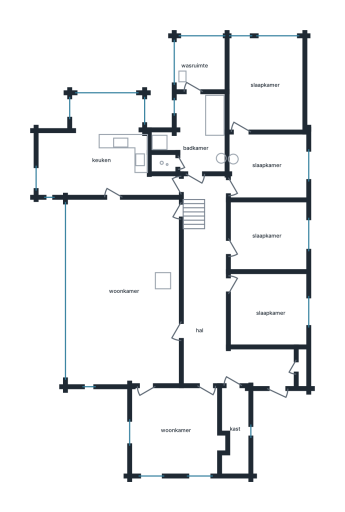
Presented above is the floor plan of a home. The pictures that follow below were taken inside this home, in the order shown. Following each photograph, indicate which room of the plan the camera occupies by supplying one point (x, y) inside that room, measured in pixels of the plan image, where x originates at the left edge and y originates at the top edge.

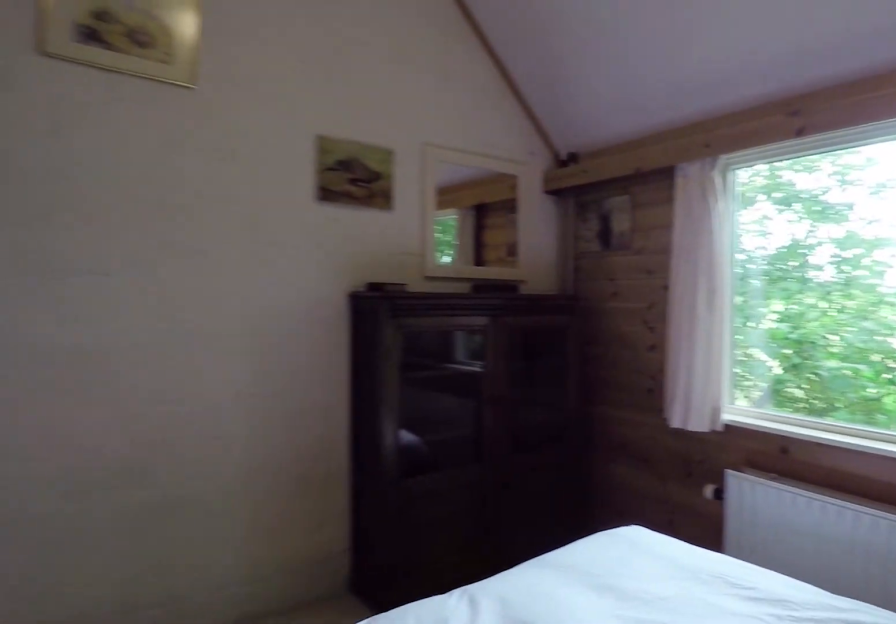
(267, 309)
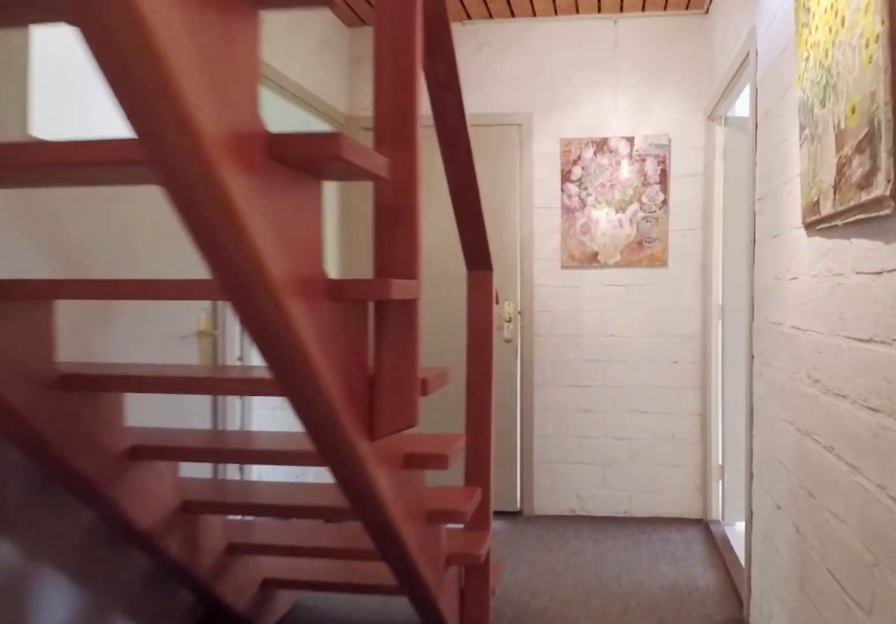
(218, 302)
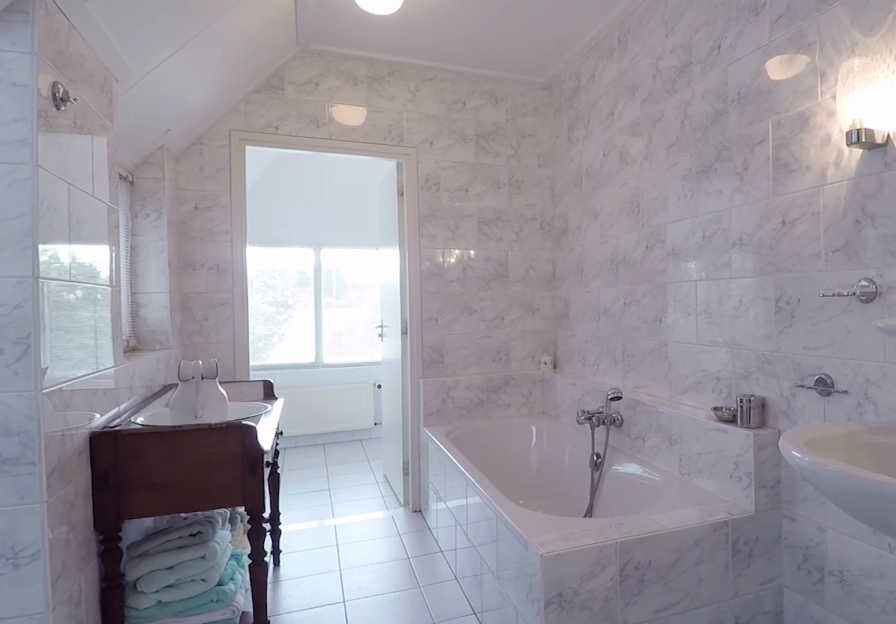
(197, 133)
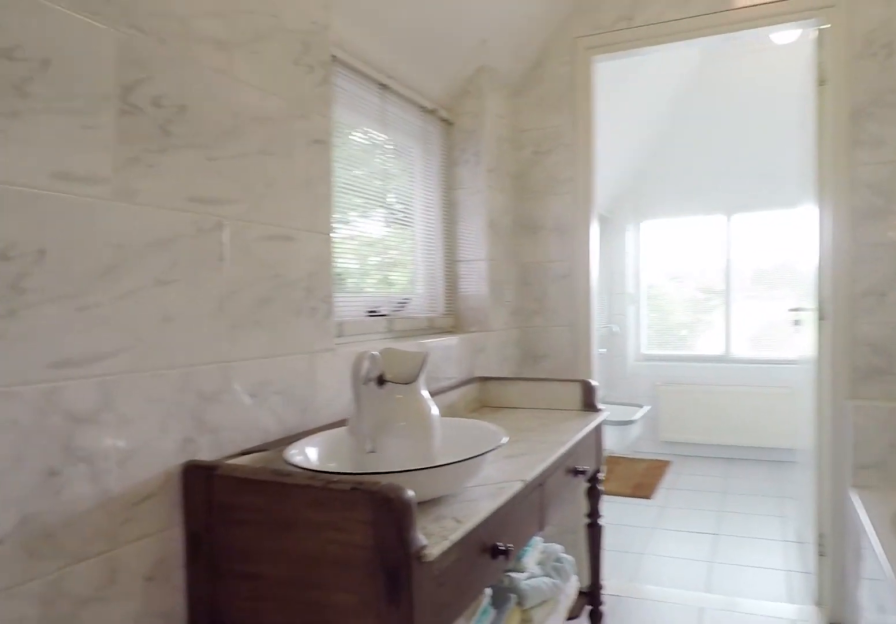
(197, 133)
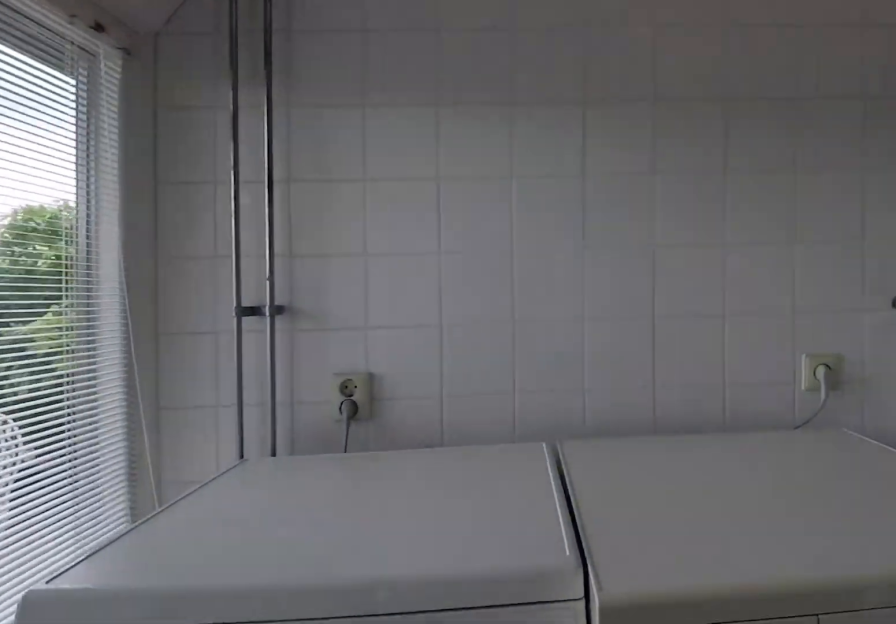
(201, 64)
